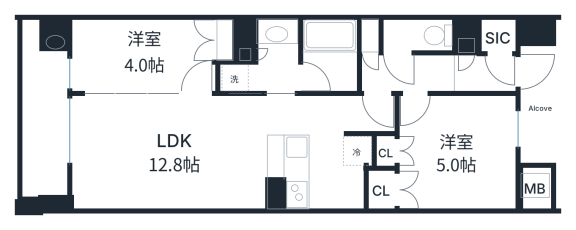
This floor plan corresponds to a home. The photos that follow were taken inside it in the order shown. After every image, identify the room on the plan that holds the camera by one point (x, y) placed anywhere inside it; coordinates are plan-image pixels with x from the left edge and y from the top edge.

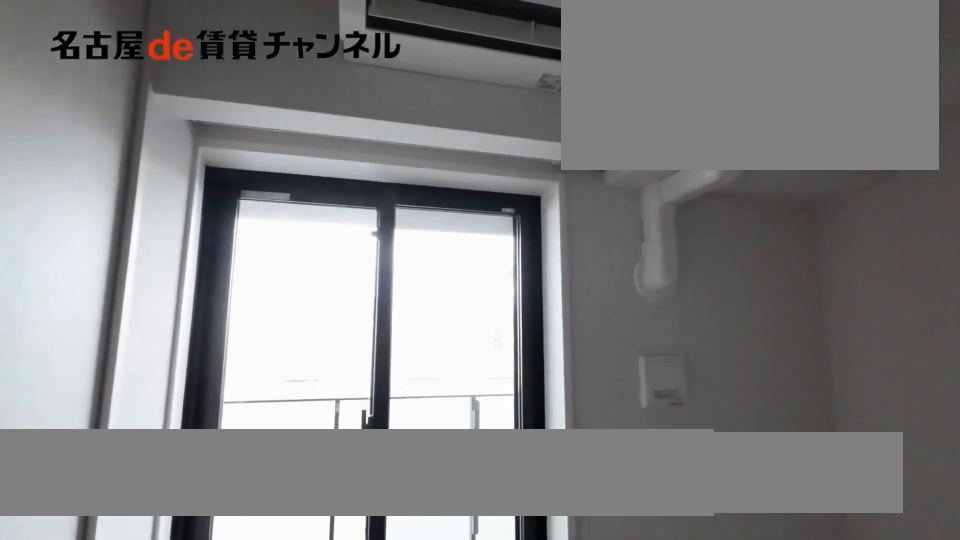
(141, 57)
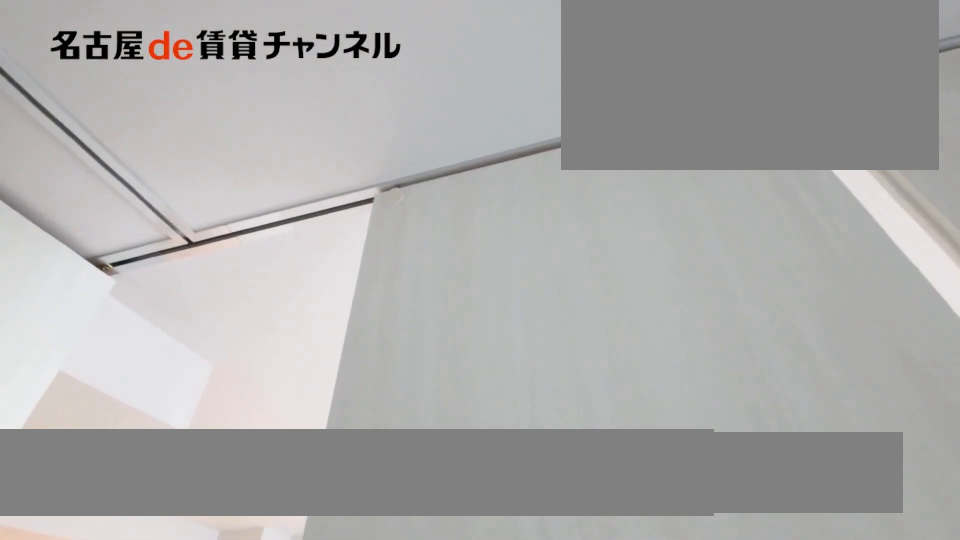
(141, 57)
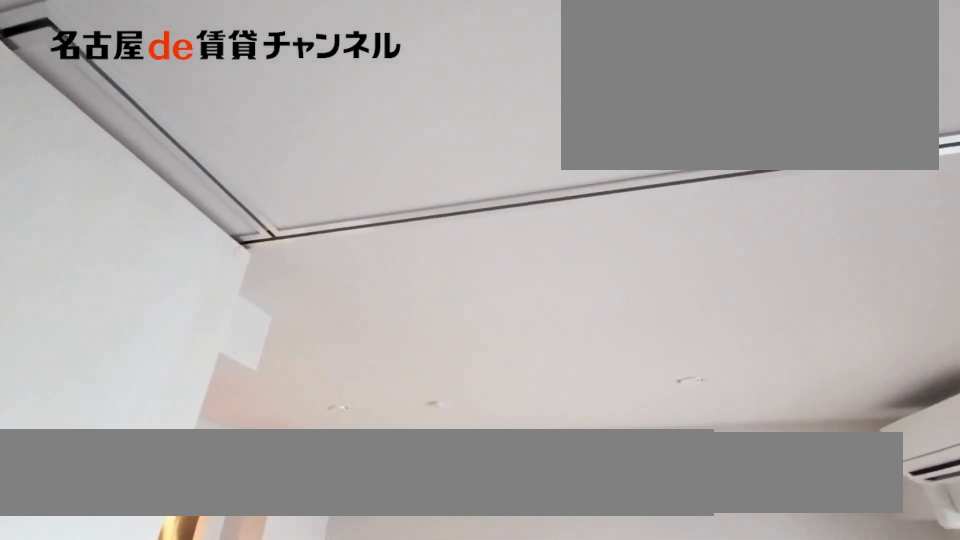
(166, 150)
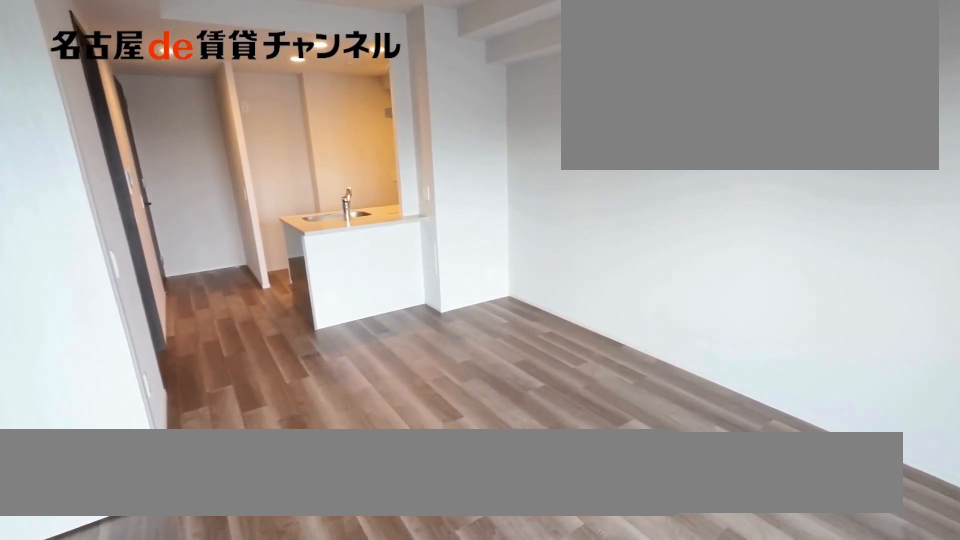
(166, 150)
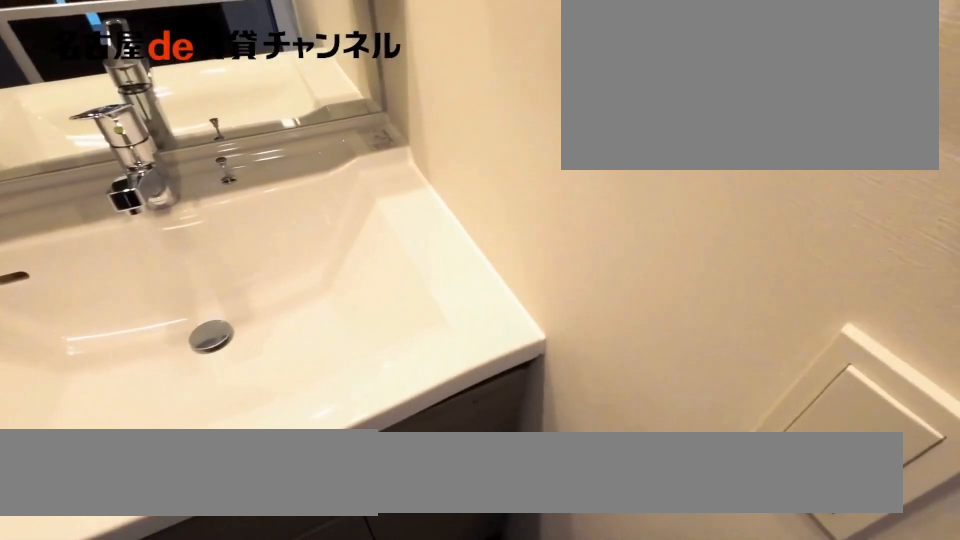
(261, 60)
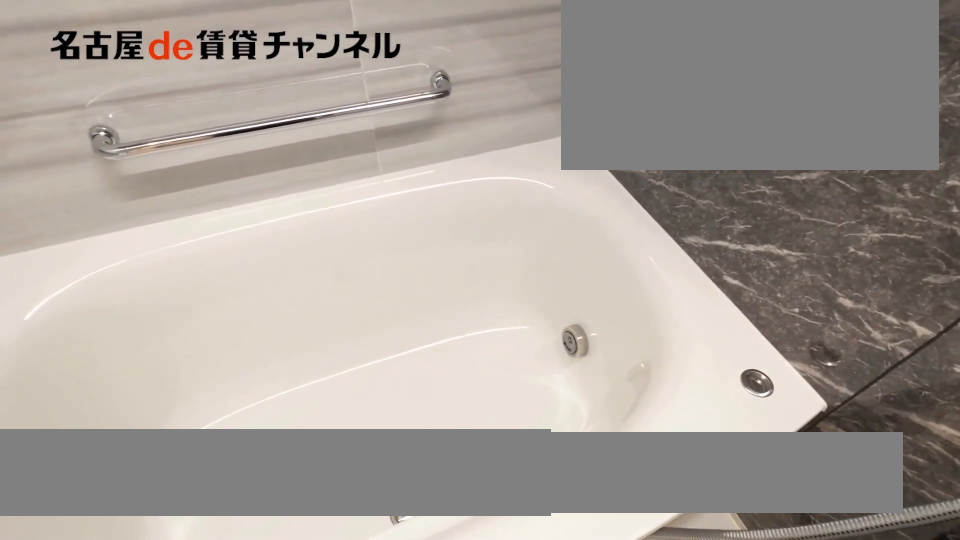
(328, 57)
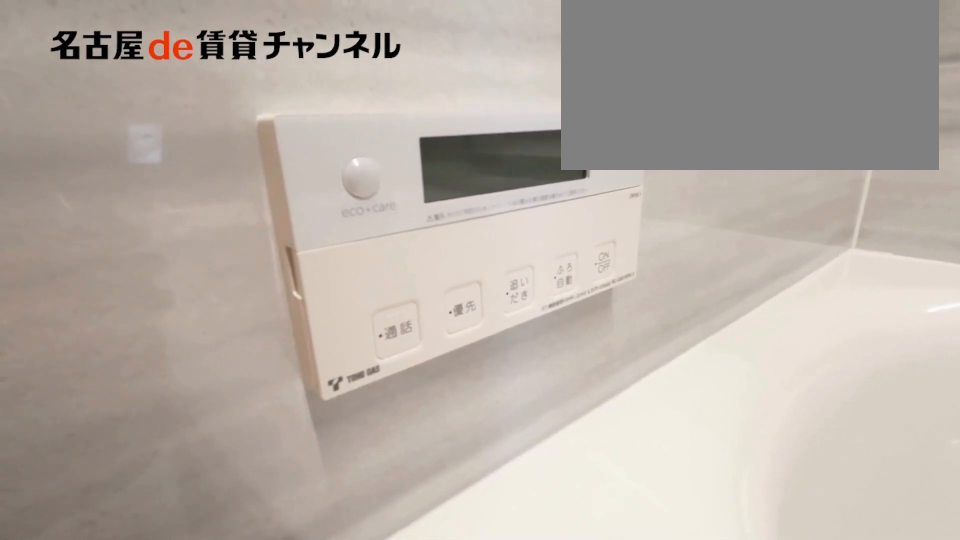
(328, 57)
